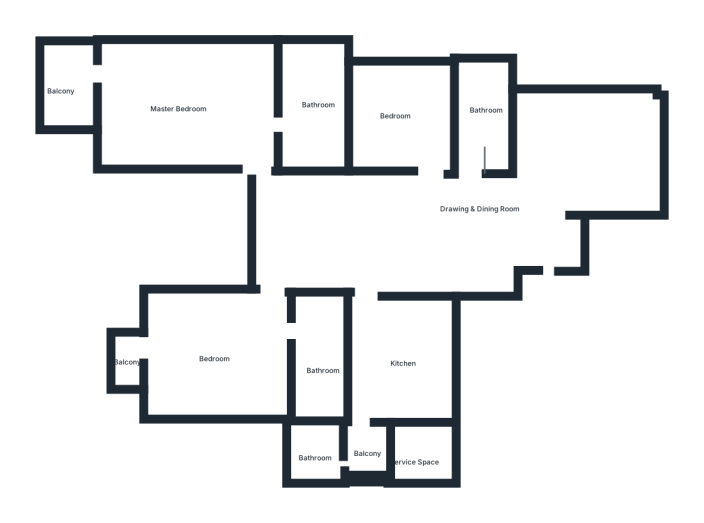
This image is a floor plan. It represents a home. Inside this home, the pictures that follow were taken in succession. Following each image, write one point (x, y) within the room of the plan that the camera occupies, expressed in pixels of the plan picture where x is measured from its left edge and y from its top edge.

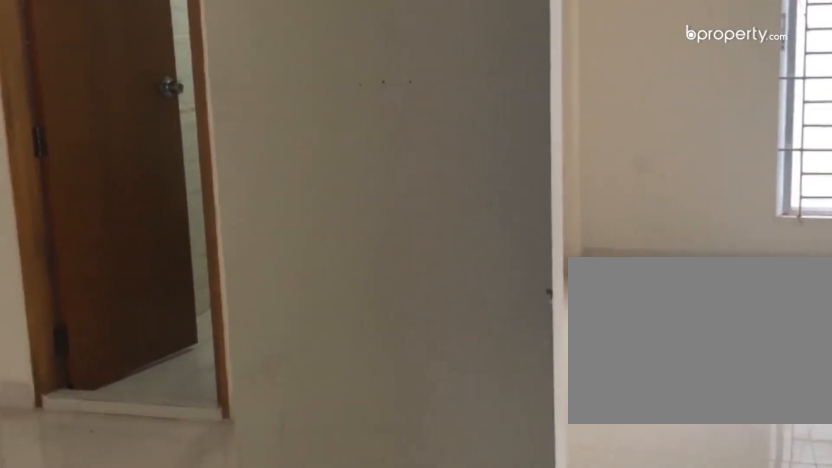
(467, 229)
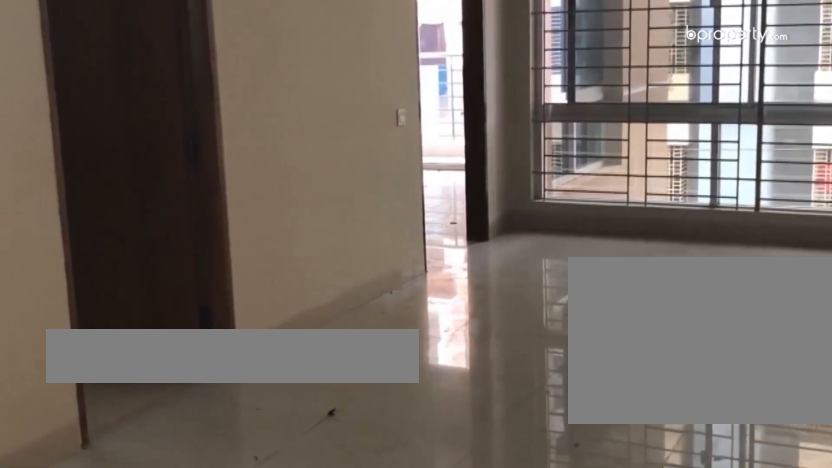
(467, 229)
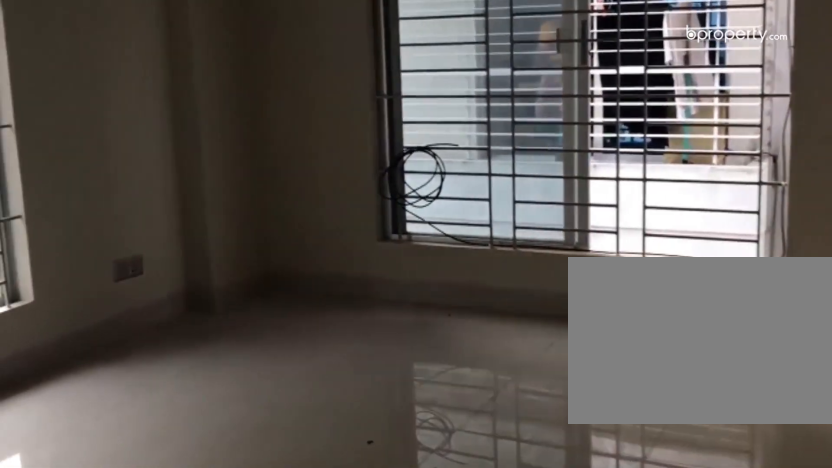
(581, 155)
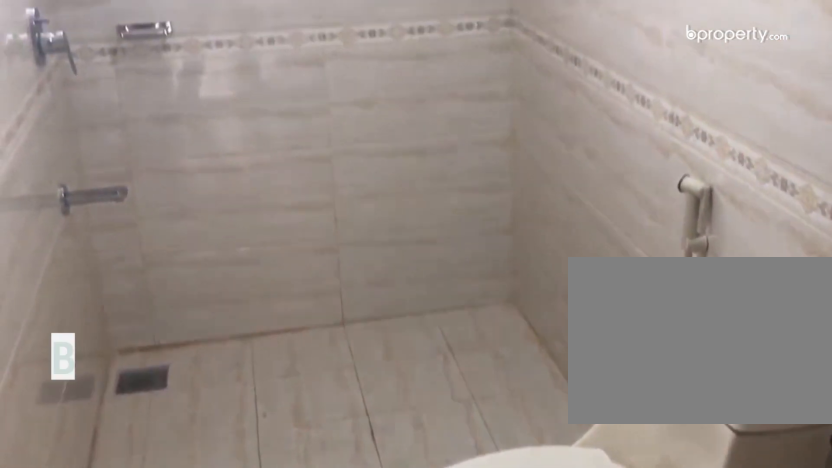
(479, 131)
